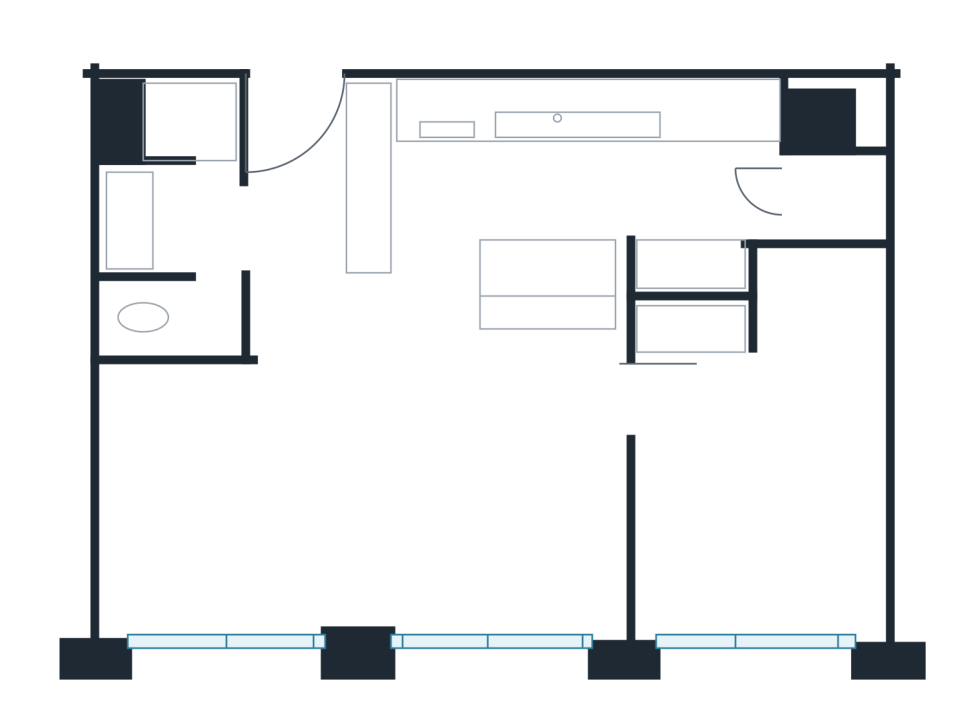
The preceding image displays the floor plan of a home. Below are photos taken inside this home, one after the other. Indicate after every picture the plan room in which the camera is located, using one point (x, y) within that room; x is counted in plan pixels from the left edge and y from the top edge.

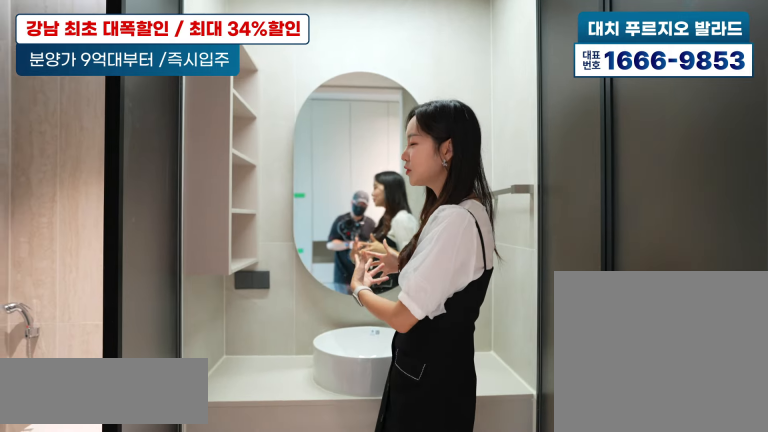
(190, 201)
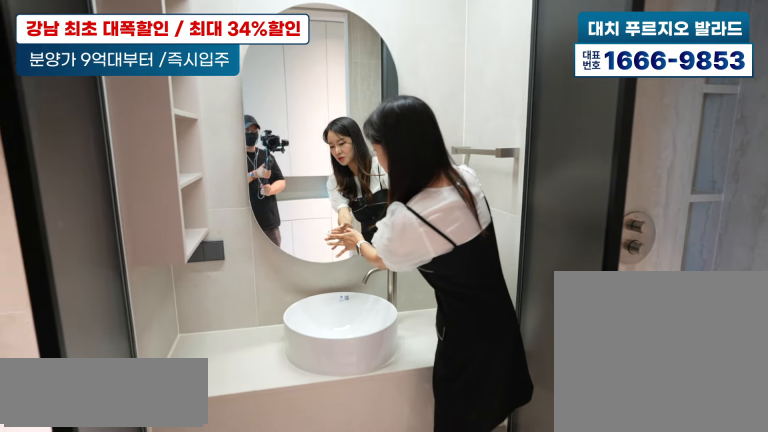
(191, 202)
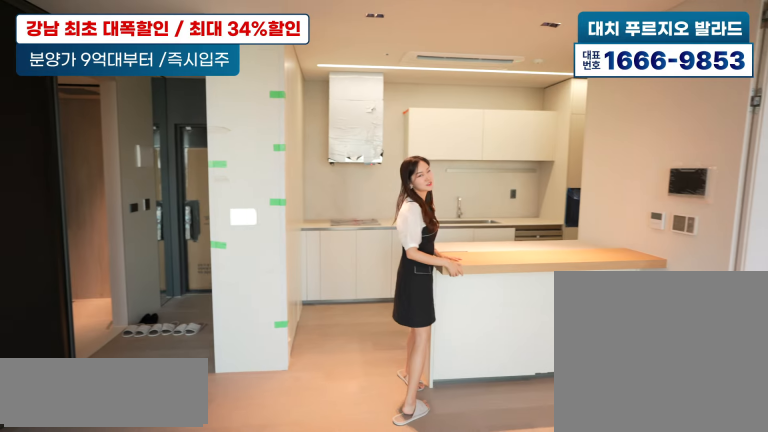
(326, 462)
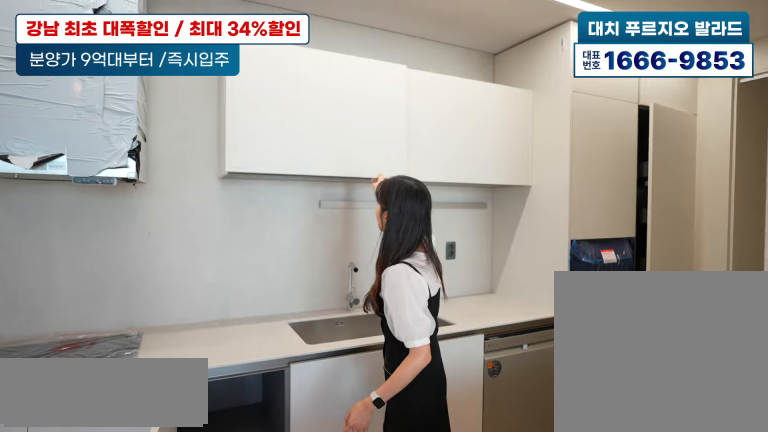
(609, 175)
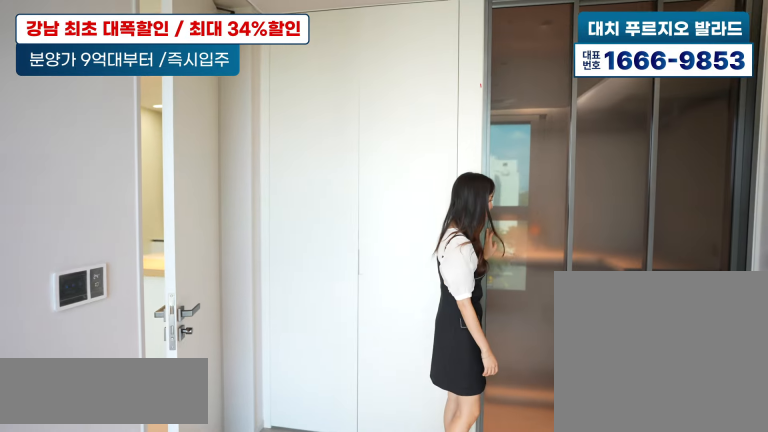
(749, 483)
